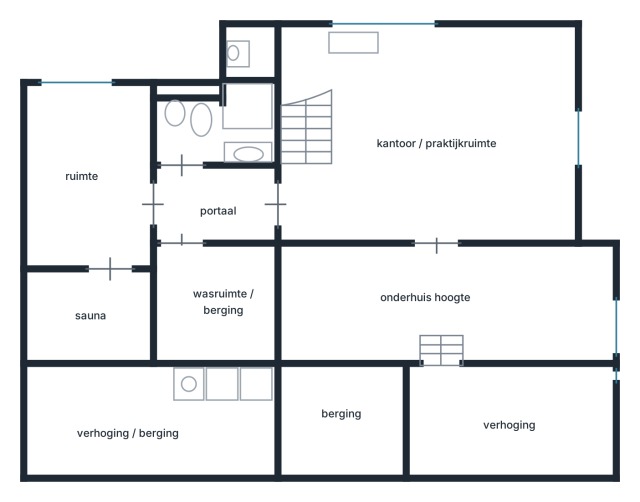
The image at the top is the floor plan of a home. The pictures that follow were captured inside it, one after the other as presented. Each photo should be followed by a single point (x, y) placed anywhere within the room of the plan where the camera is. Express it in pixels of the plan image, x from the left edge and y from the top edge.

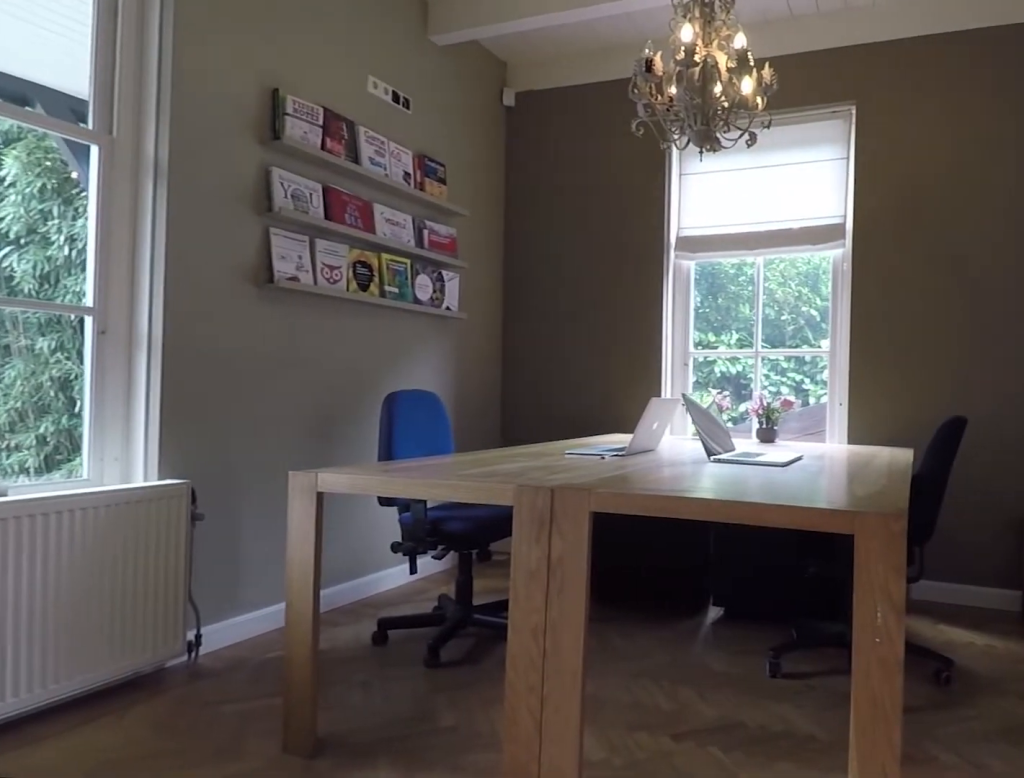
(410, 157)
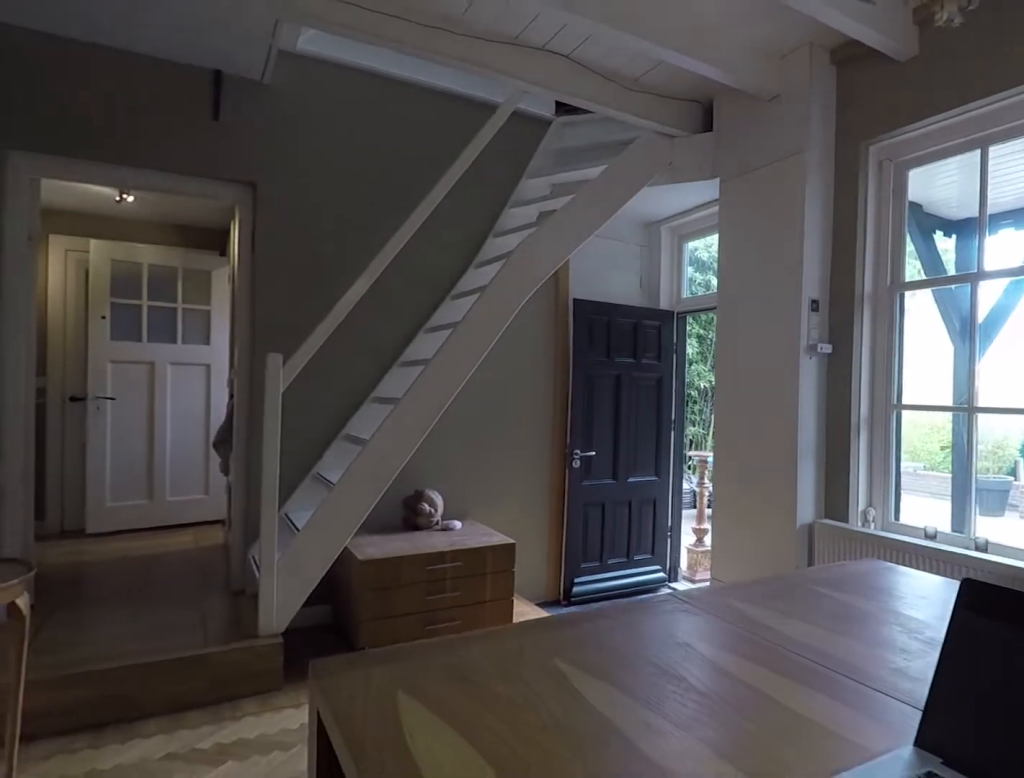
(410, 157)
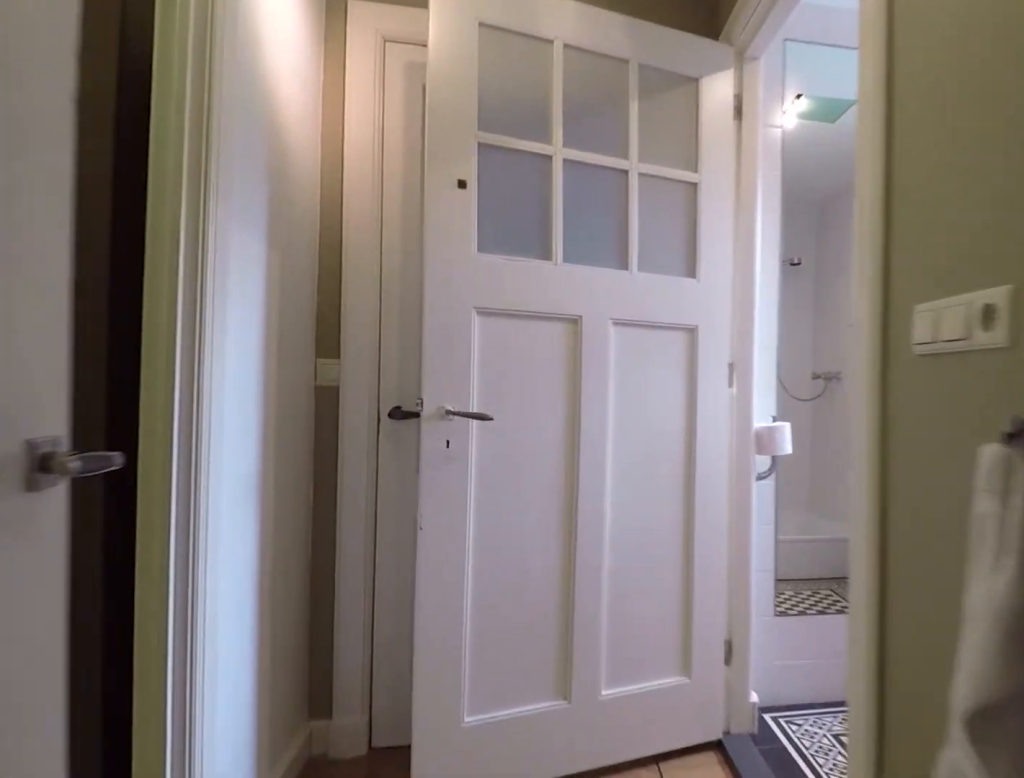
(215, 205)
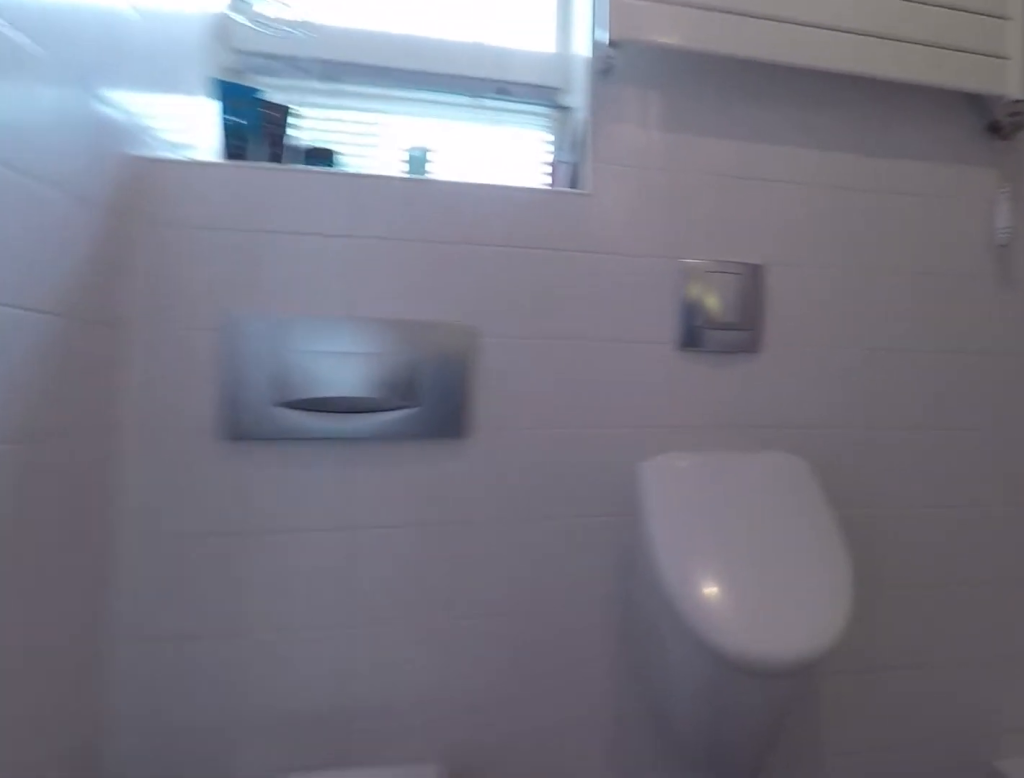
(219, 128)
